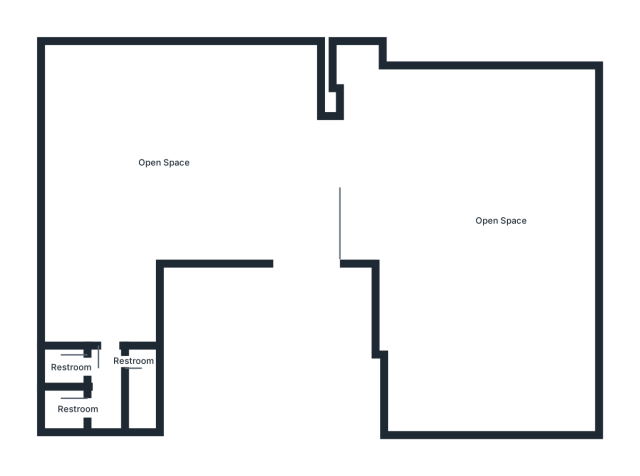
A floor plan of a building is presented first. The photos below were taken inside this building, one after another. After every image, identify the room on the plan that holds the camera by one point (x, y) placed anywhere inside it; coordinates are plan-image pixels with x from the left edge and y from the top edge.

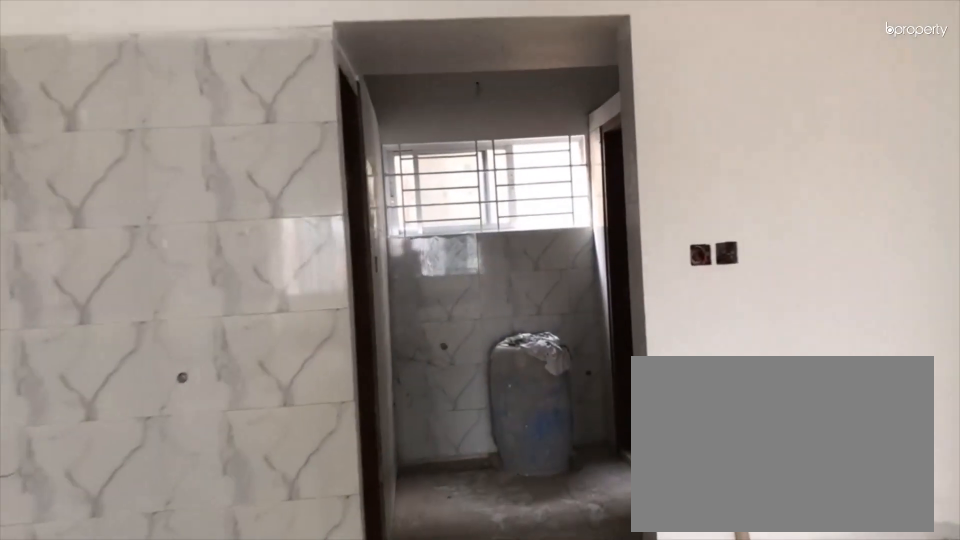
(107, 255)
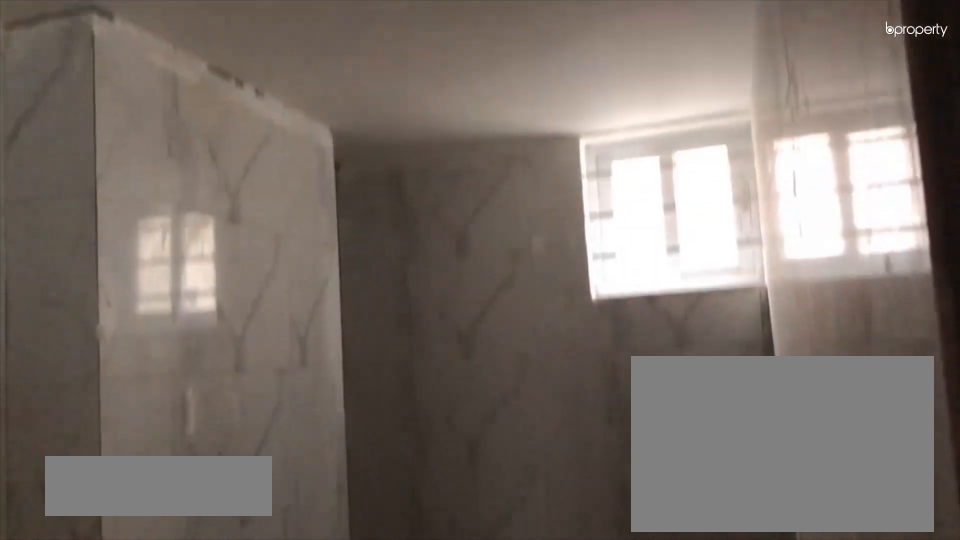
(108, 360)
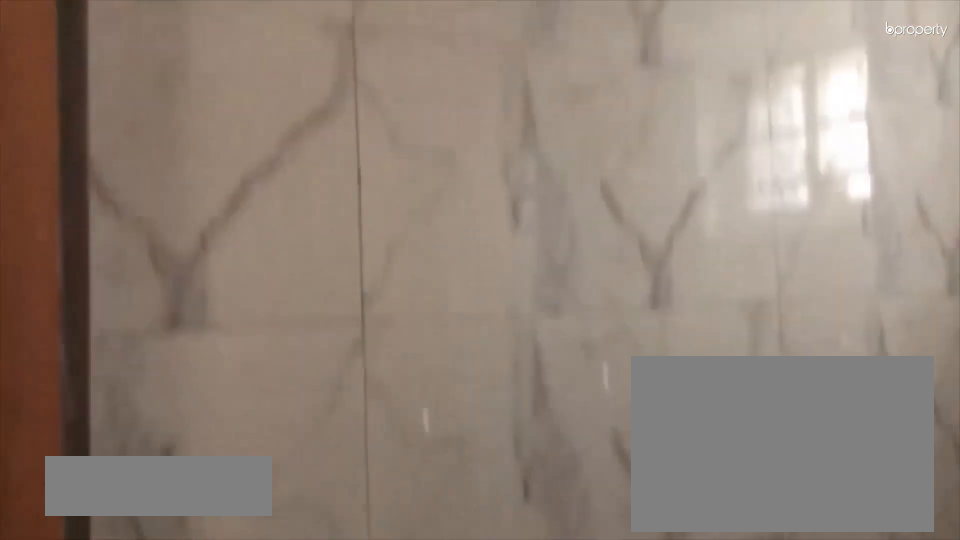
(71, 408)
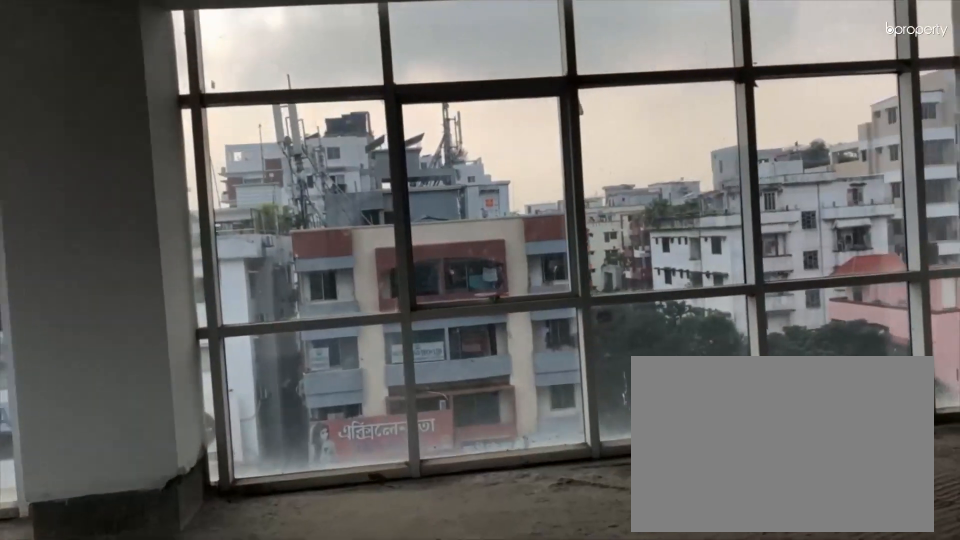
(465, 198)
